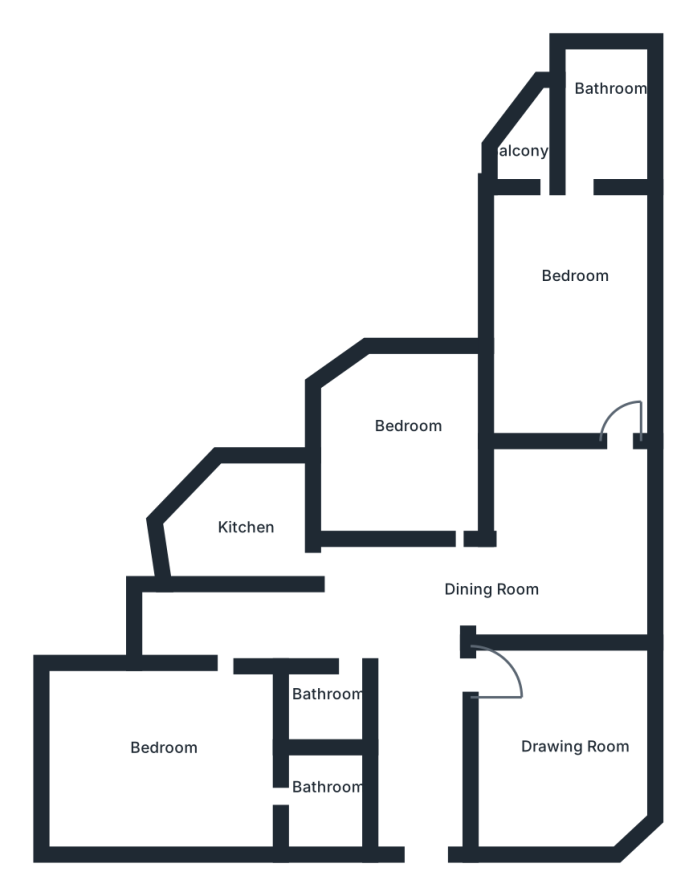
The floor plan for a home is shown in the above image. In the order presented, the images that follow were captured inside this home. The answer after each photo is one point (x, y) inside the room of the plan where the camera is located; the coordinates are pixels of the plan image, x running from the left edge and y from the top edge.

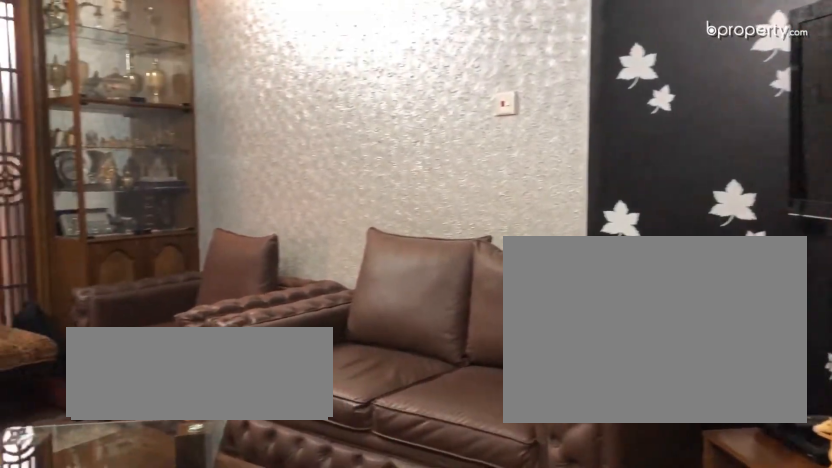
(573, 749)
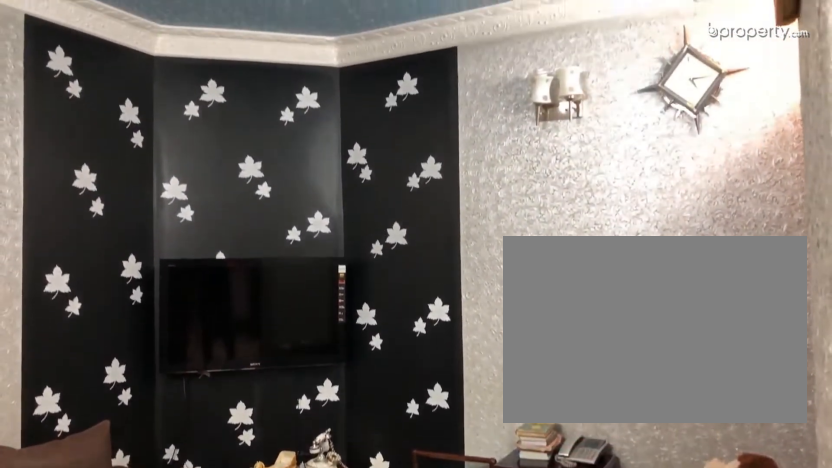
(571, 748)
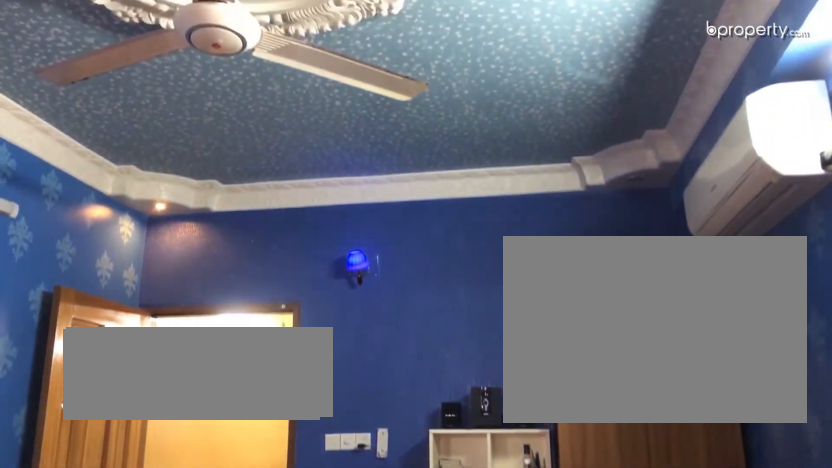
(592, 283)
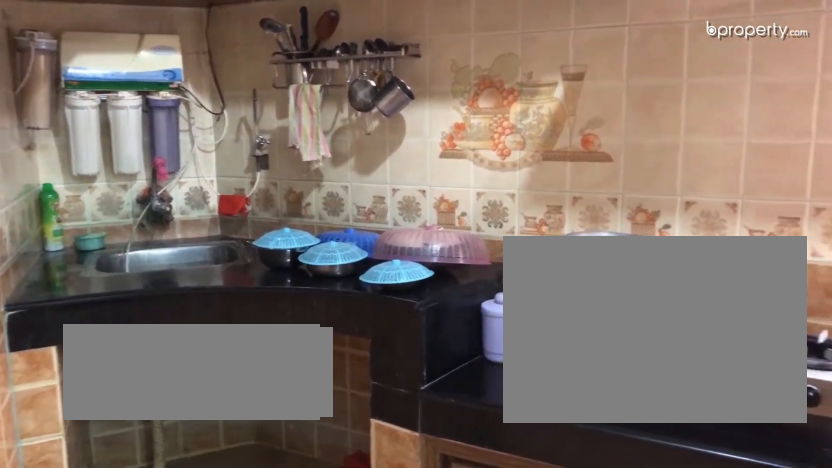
(246, 535)
